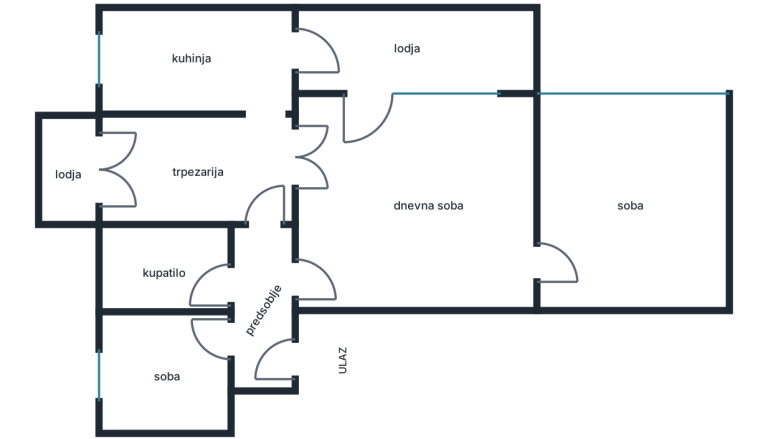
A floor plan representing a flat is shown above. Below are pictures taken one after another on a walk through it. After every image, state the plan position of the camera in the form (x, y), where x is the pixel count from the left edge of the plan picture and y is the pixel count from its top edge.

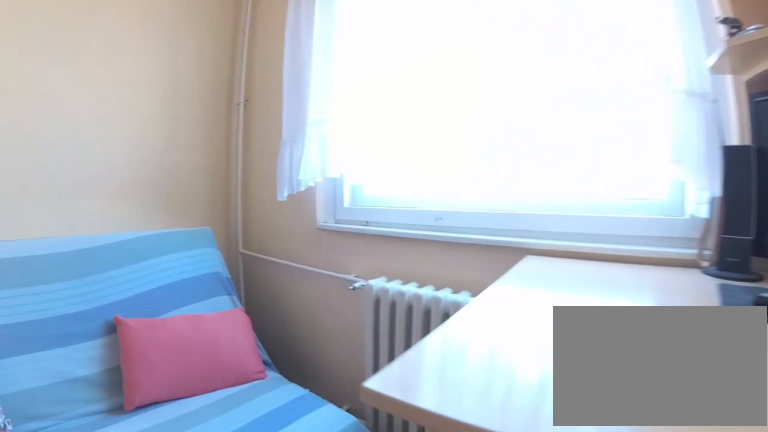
(163, 349)
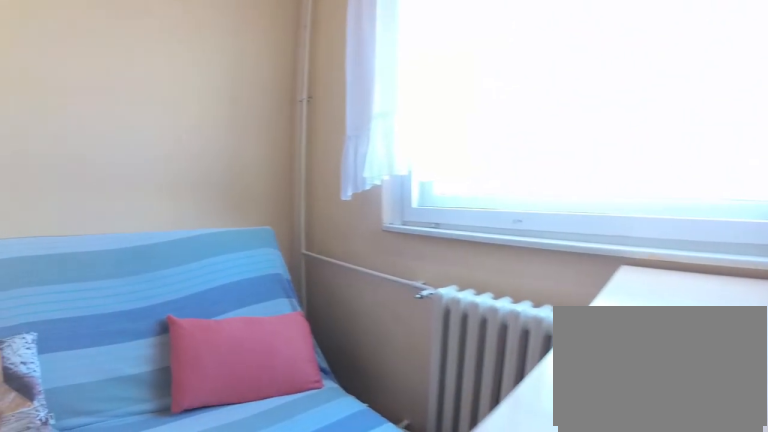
(160, 346)
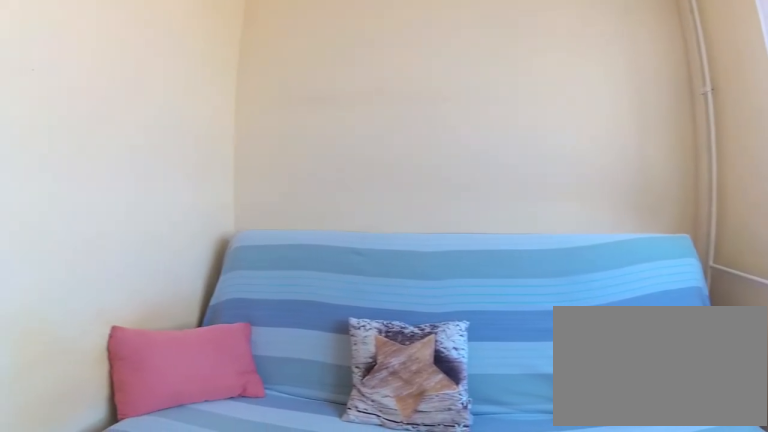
(149, 337)
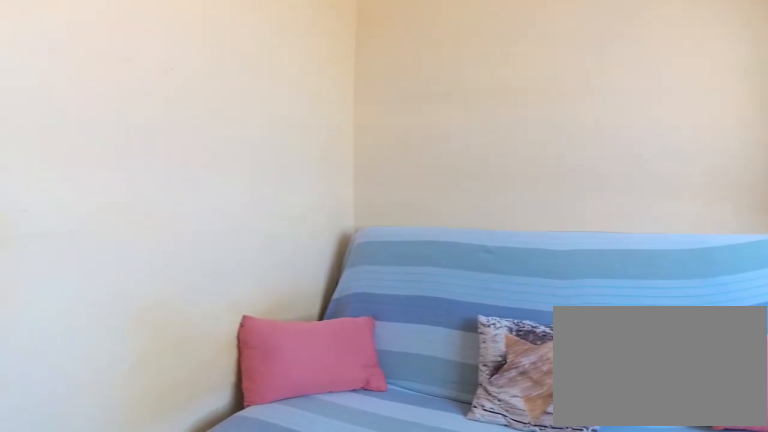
(142, 336)
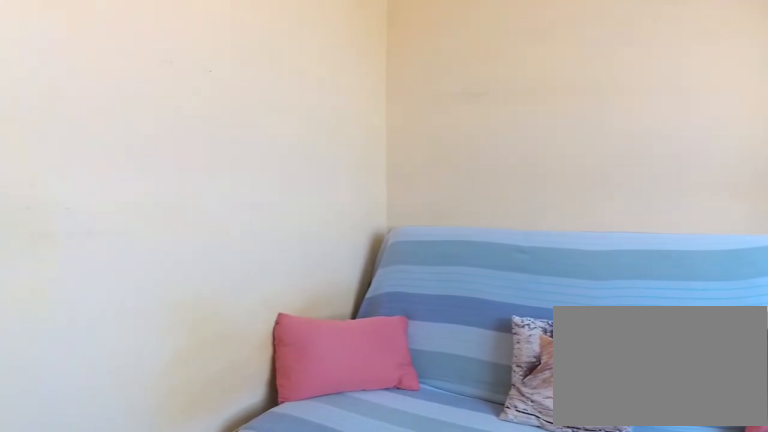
(139, 335)
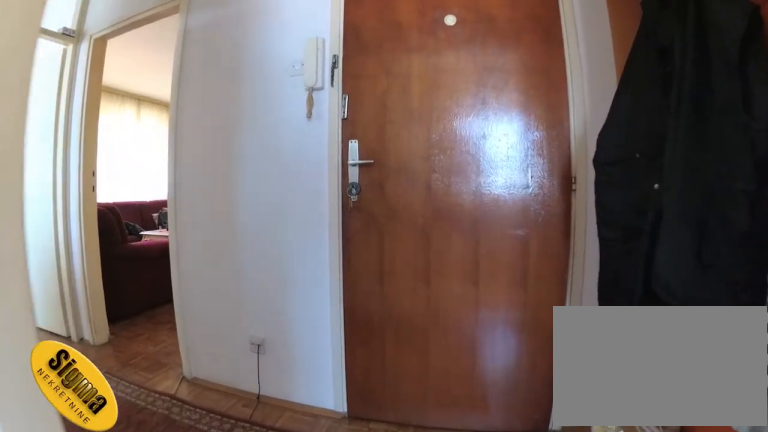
(190, 353)
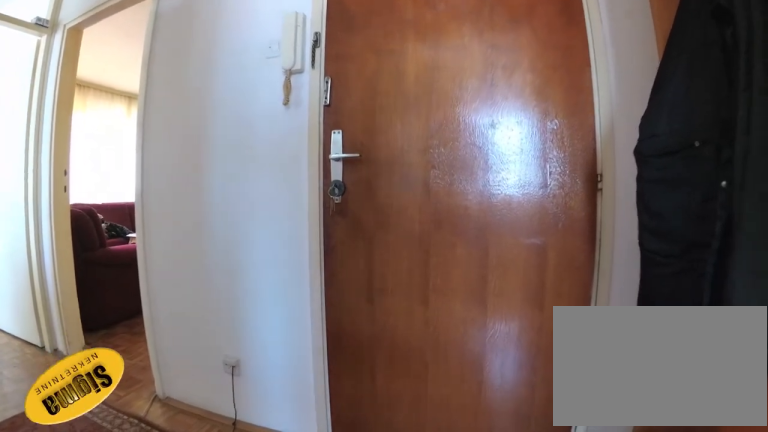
(211, 354)
